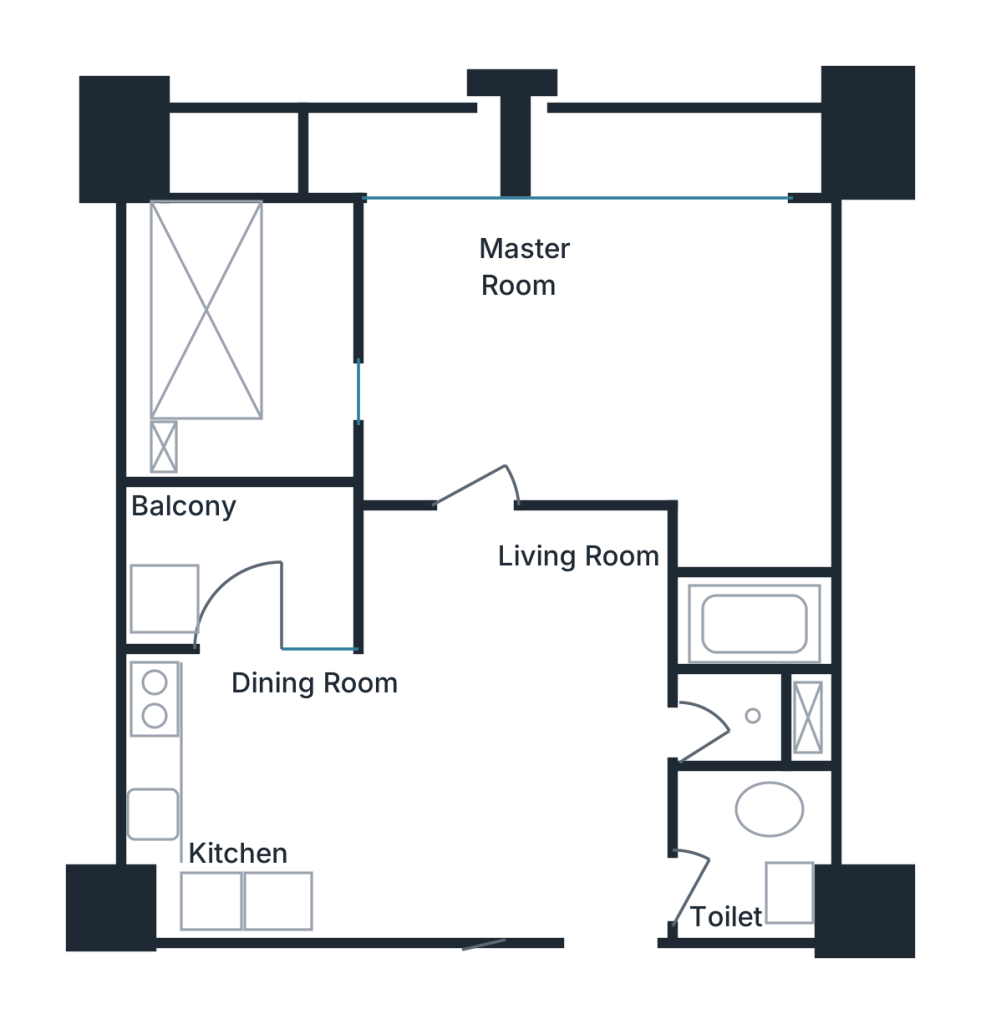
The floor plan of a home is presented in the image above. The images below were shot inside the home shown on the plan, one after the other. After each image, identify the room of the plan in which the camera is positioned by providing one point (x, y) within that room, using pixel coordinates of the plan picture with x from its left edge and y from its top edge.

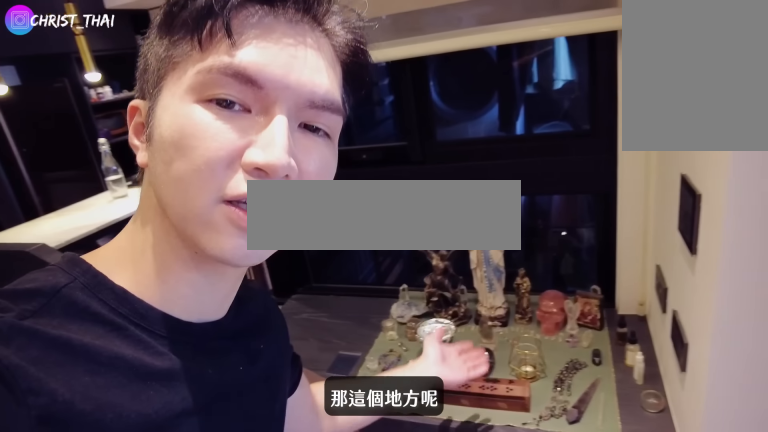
(520, 727)
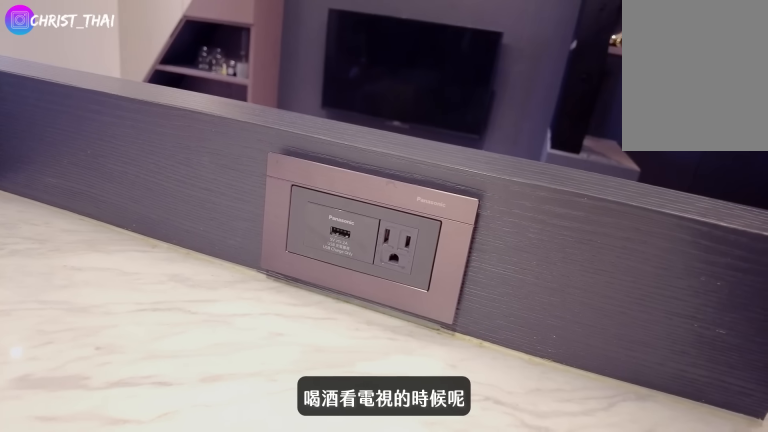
(276, 787)
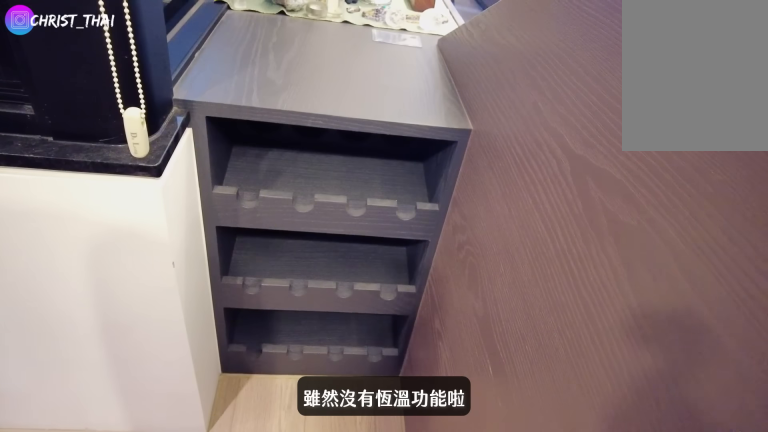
(276, 787)
